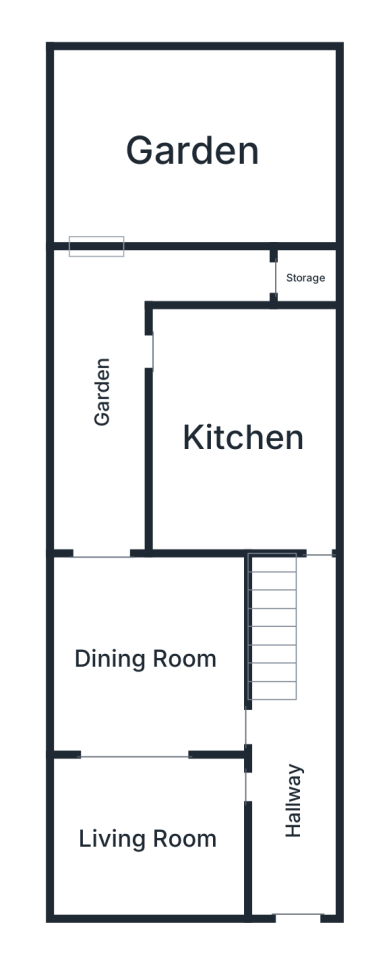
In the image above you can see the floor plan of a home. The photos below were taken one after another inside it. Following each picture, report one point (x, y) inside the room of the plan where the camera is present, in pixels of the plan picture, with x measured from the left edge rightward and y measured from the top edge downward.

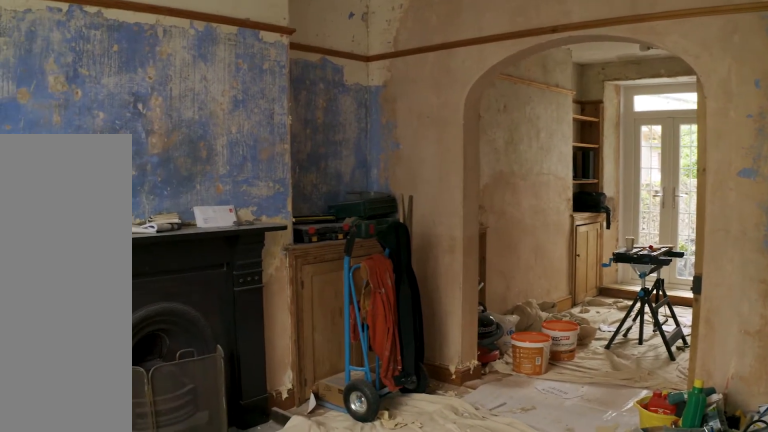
(152, 835)
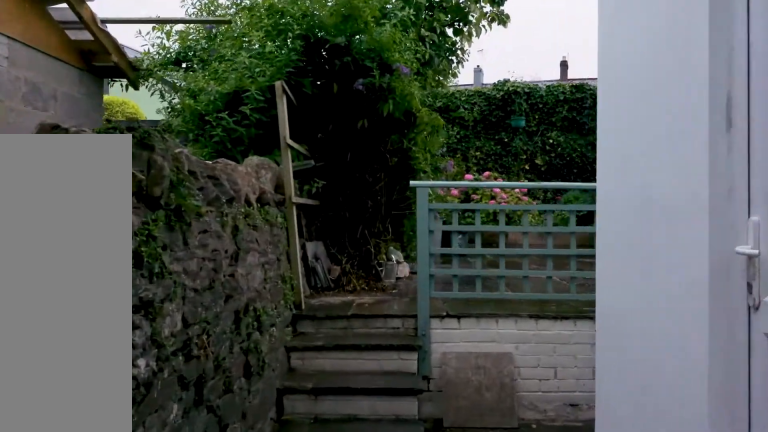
(127, 374)
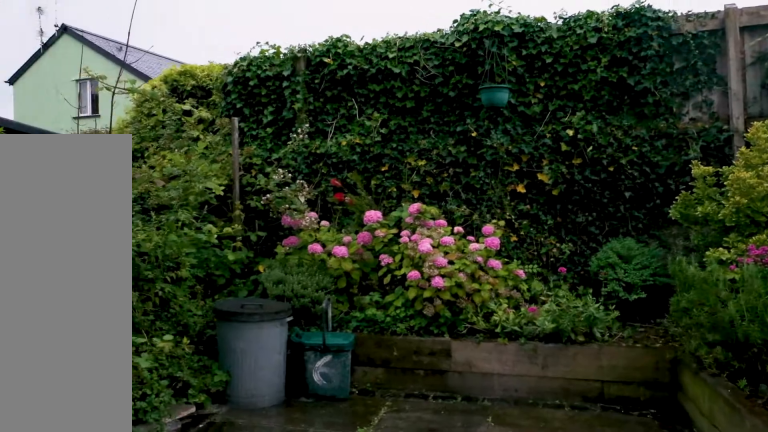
(195, 146)
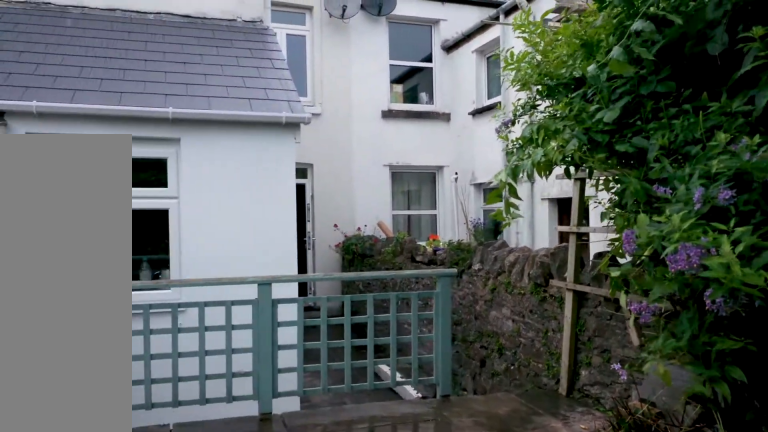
(195, 146)
